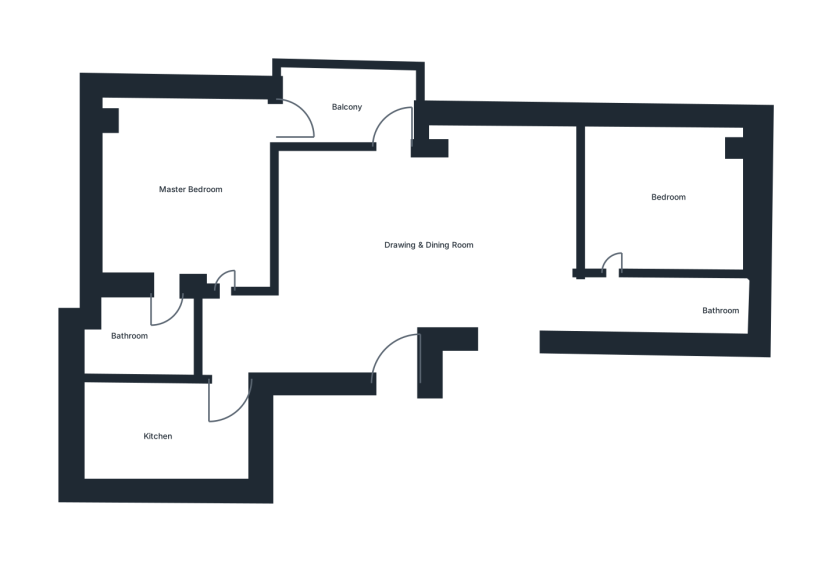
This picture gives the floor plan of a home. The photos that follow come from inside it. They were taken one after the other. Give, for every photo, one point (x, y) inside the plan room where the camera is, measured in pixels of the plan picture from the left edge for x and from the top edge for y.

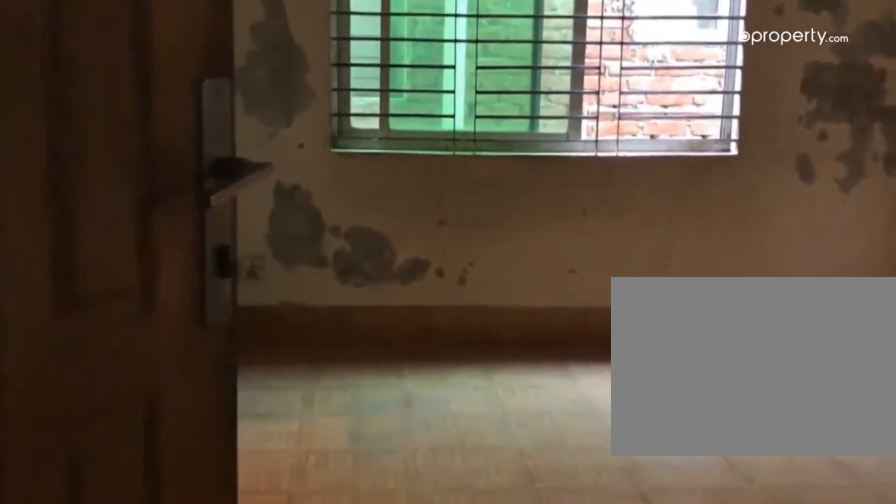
(512, 302)
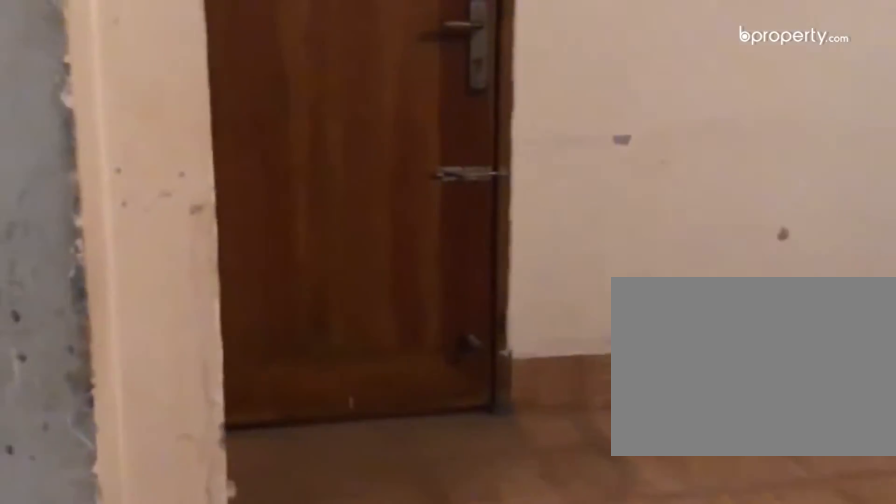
(407, 252)
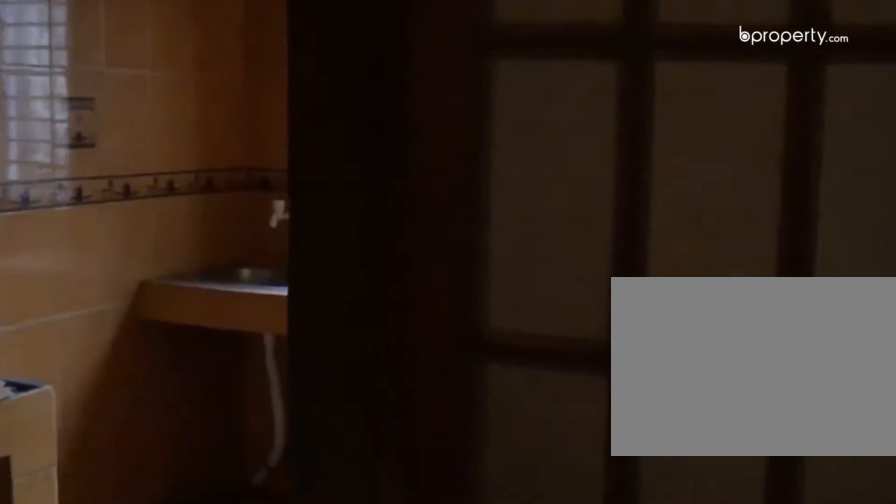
(230, 364)
